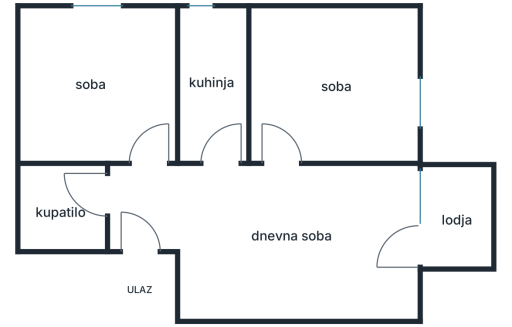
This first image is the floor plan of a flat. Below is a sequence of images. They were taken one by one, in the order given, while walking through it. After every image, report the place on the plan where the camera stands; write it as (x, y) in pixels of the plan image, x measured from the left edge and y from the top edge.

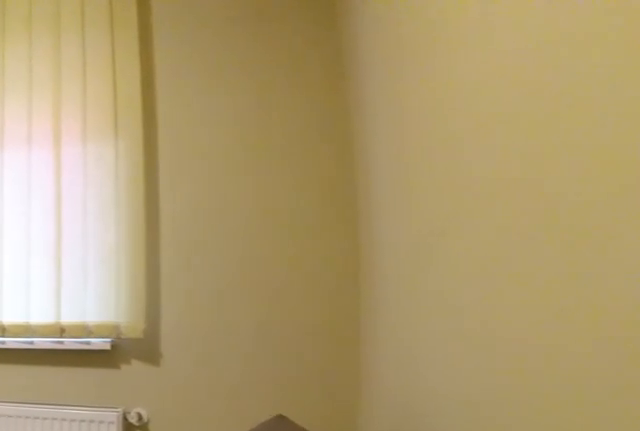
(147, 145)
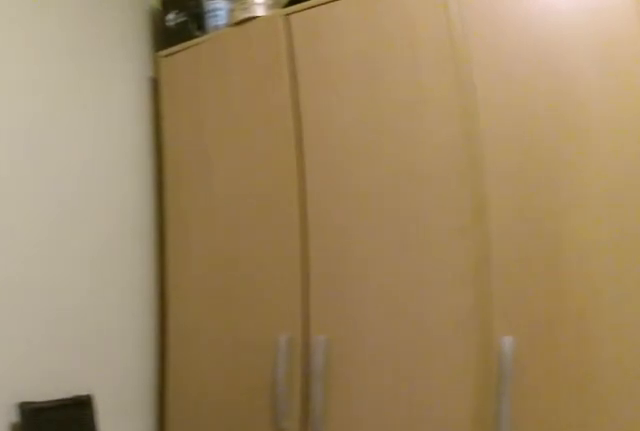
(155, 95)
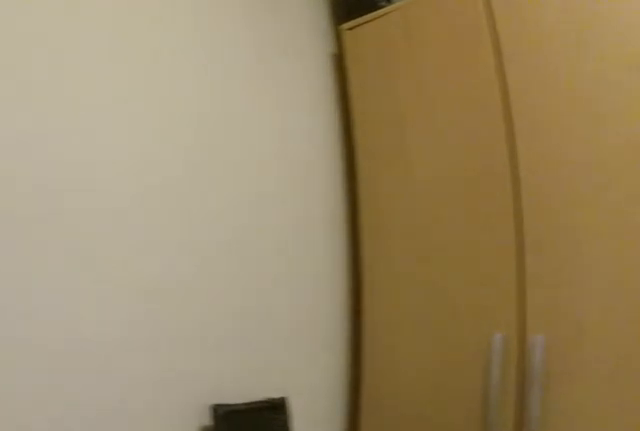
(153, 93)
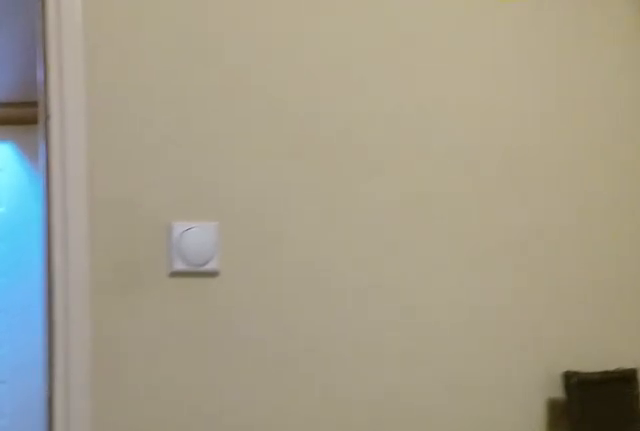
(148, 91)
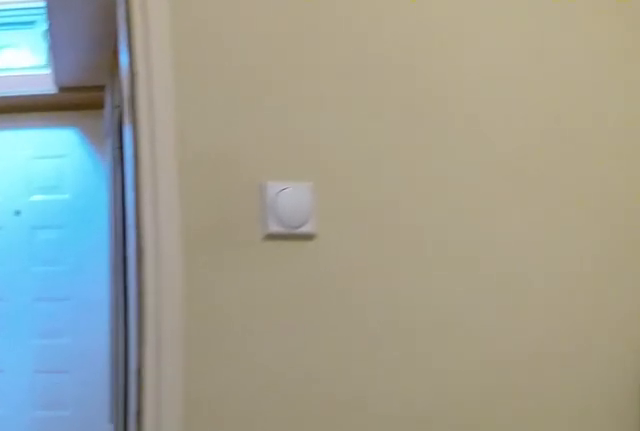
(147, 91)
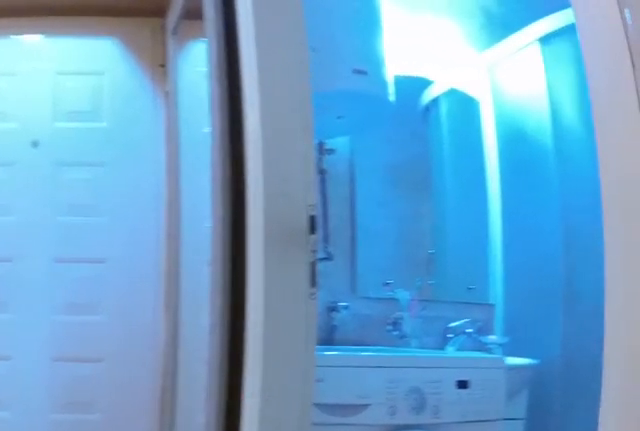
(148, 140)
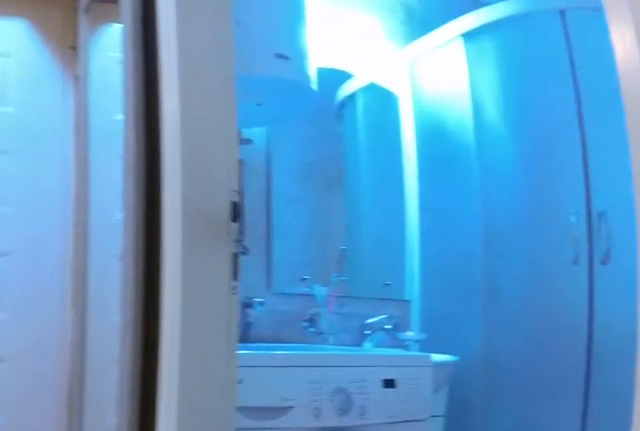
(147, 146)
